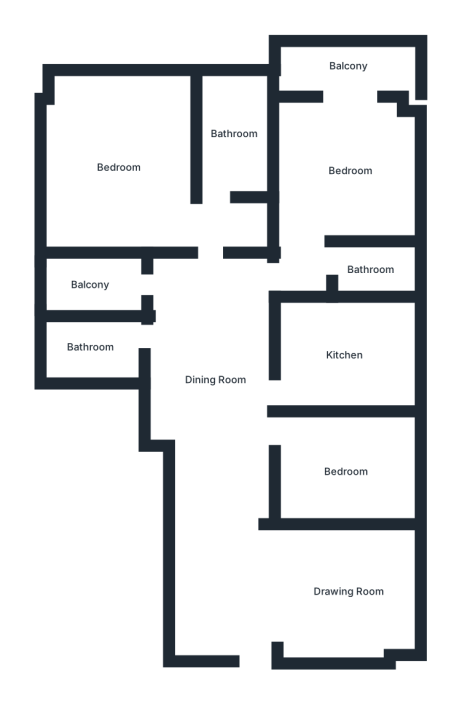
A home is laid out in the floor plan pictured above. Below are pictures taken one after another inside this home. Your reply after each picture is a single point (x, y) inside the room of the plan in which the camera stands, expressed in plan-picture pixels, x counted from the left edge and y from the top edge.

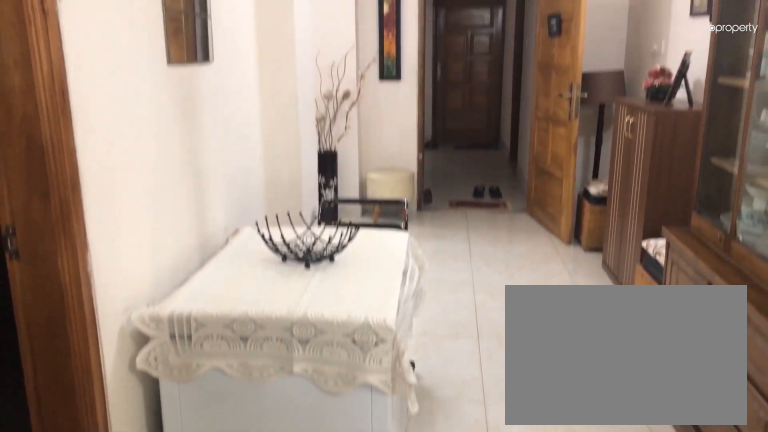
(217, 382)
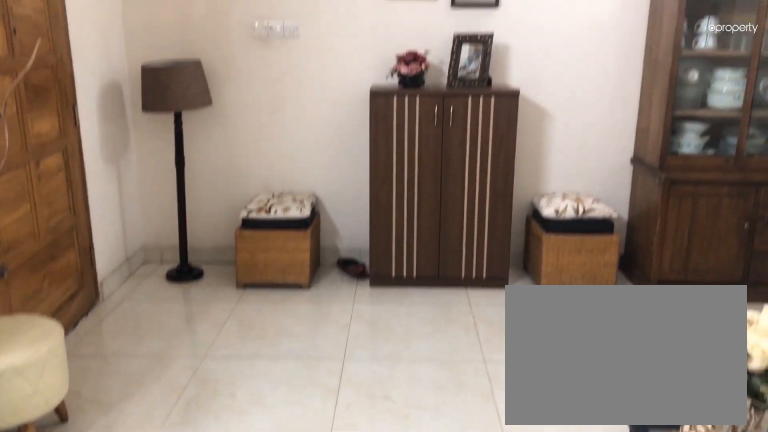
(348, 590)
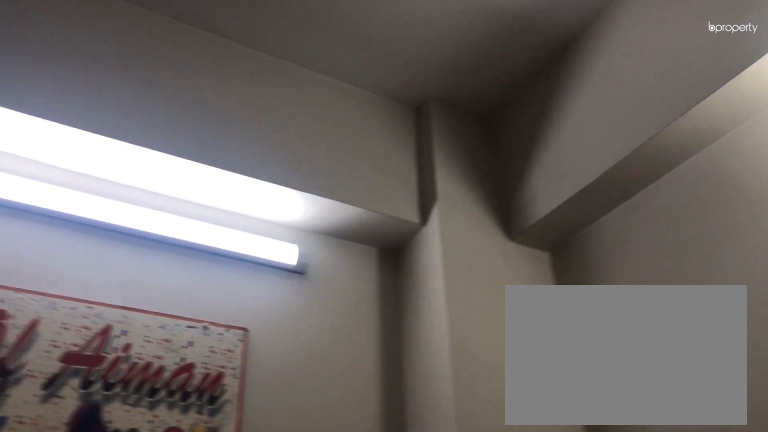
(343, 469)
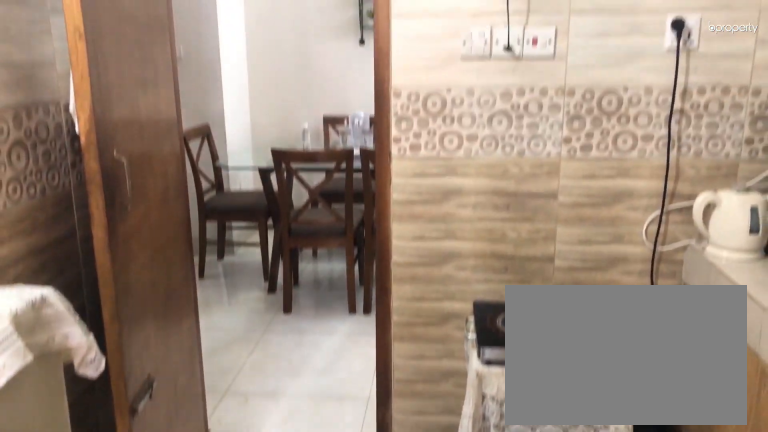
(342, 353)
